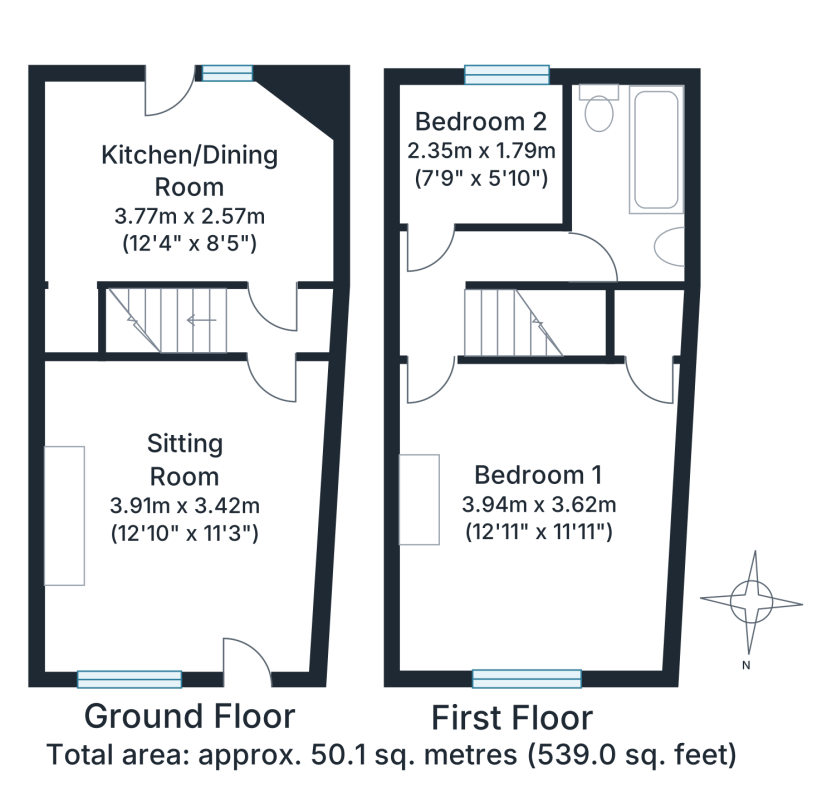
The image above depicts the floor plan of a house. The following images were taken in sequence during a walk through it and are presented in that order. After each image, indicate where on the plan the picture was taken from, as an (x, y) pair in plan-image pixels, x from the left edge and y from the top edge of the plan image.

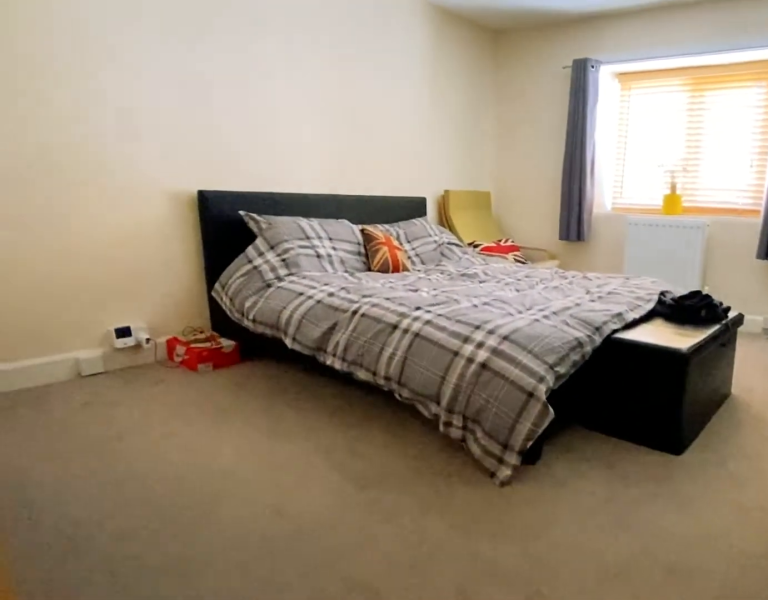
(448, 417)
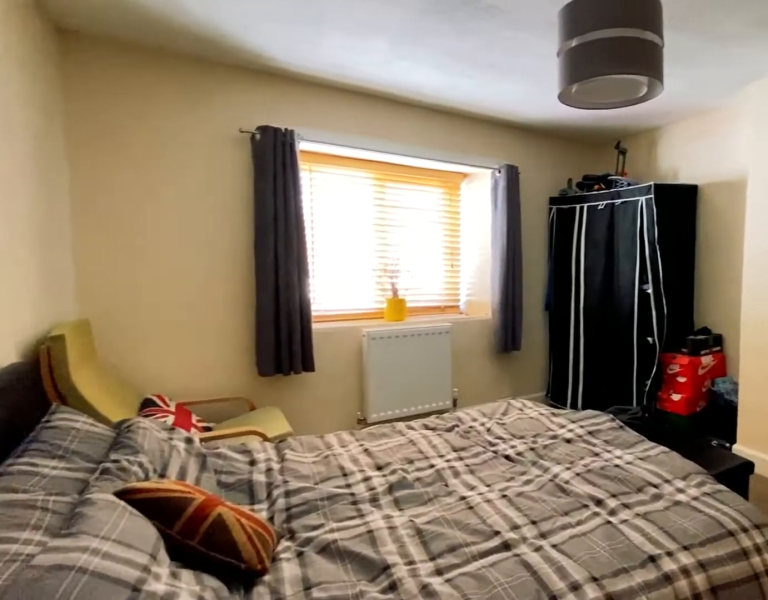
(530, 441)
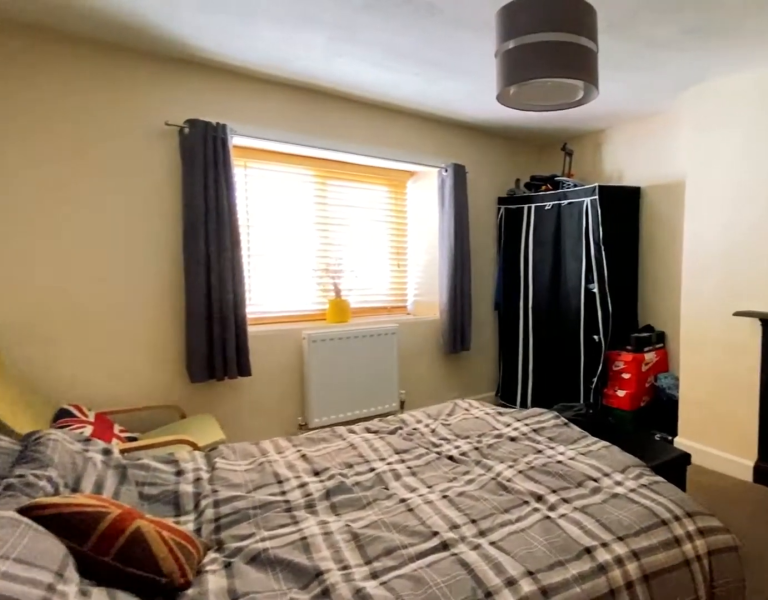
(529, 441)
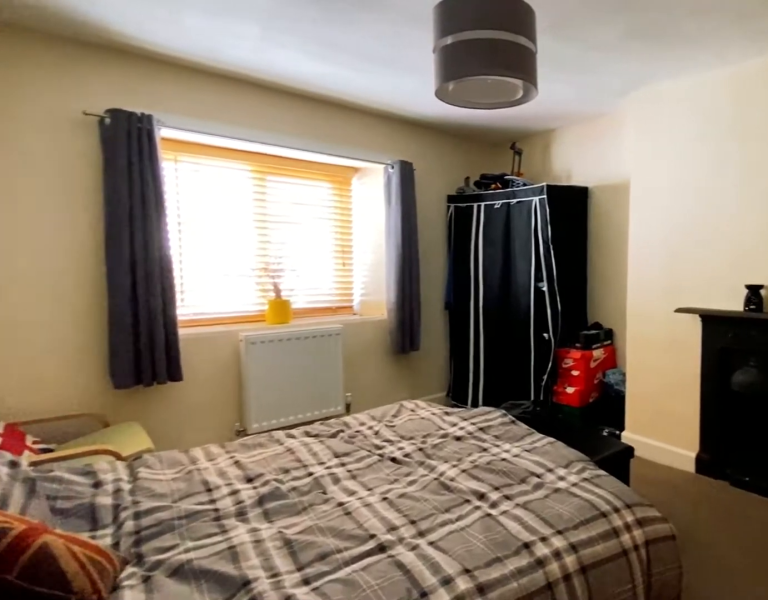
(530, 441)
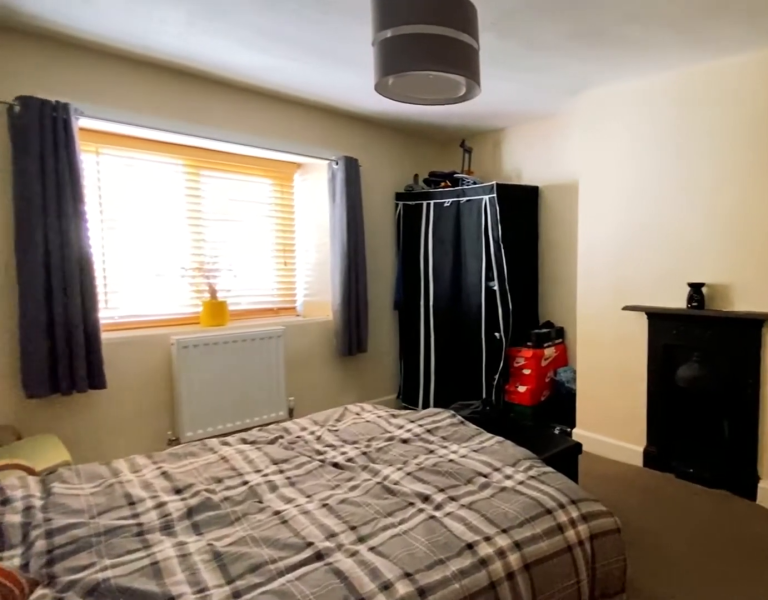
(530, 441)
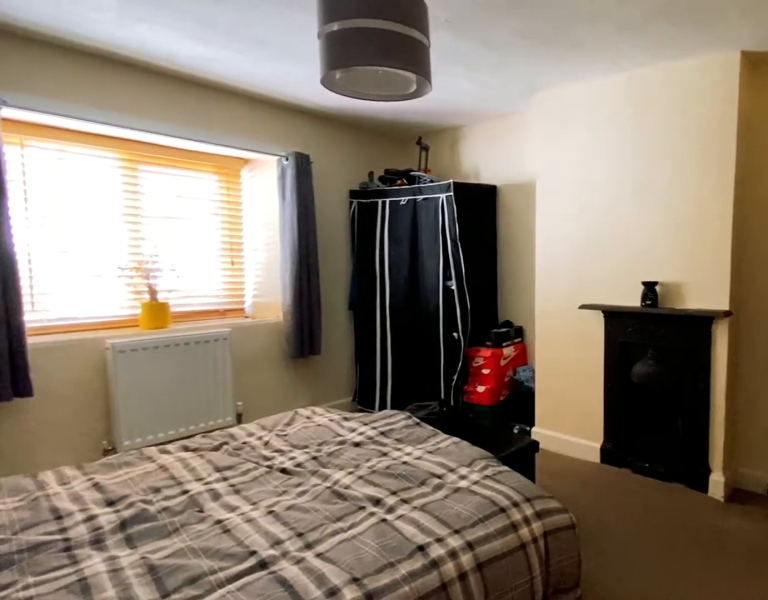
(530, 441)
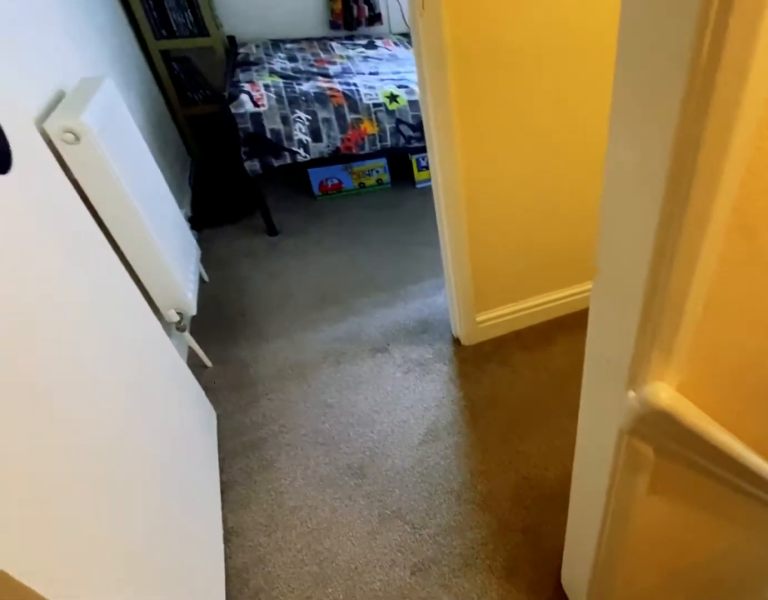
(447, 316)
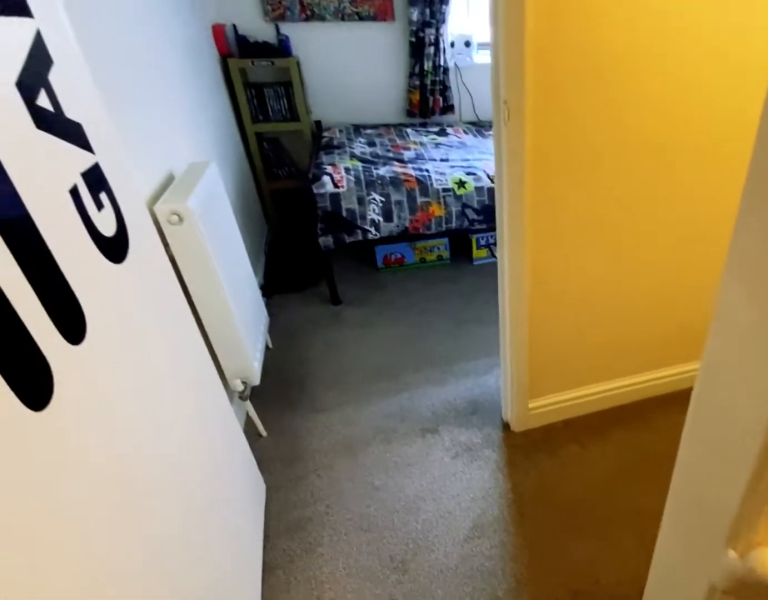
(437, 309)
